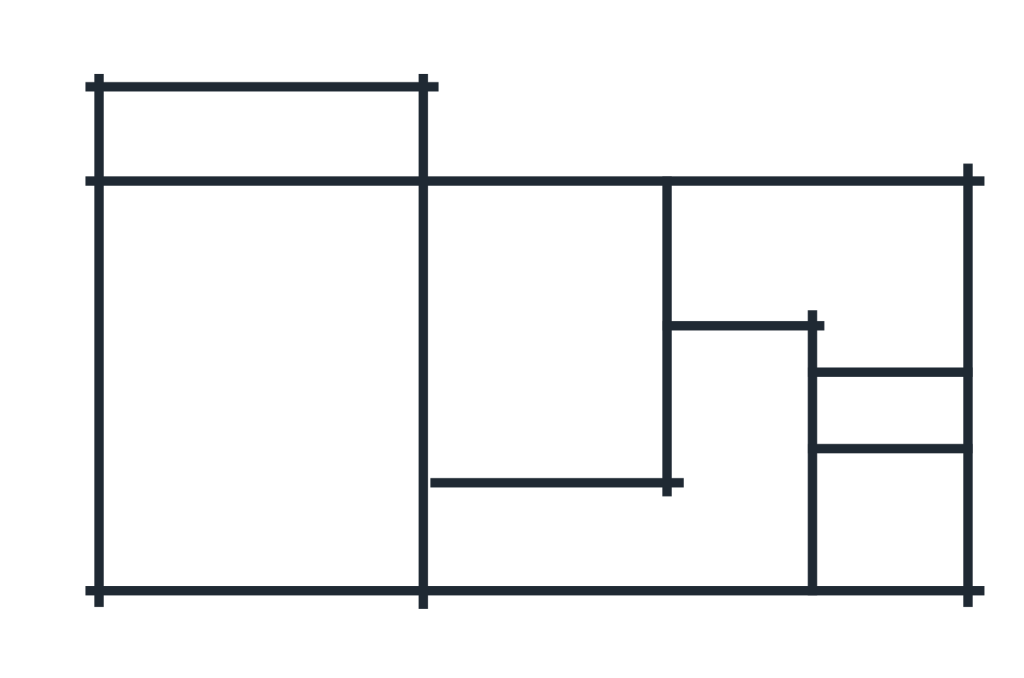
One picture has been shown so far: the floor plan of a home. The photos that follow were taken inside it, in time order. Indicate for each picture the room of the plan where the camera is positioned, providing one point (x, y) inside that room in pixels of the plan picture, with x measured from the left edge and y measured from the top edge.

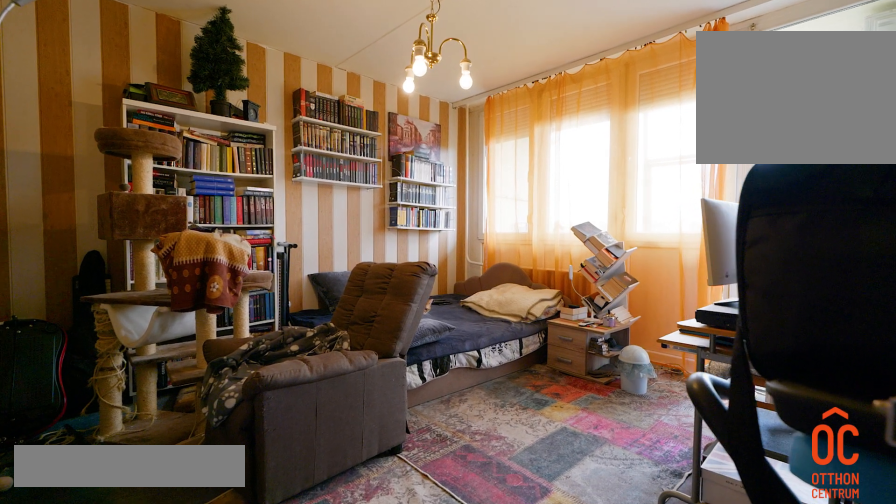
(254, 411)
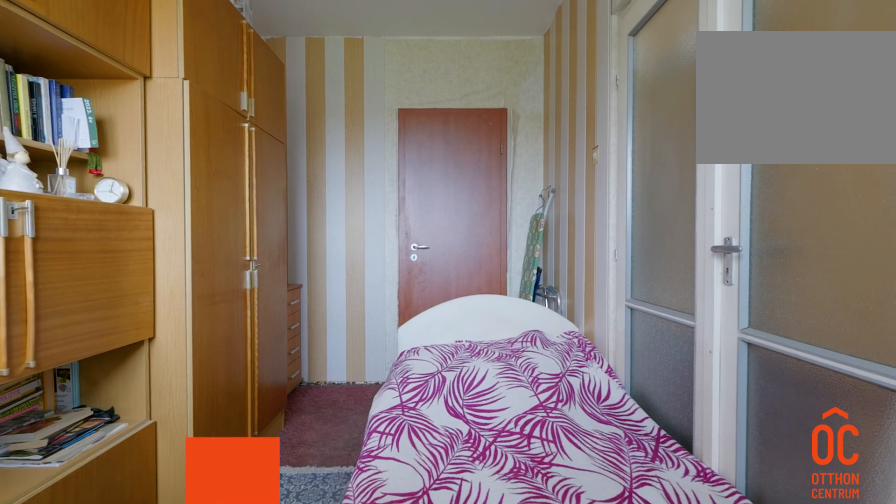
(550, 341)
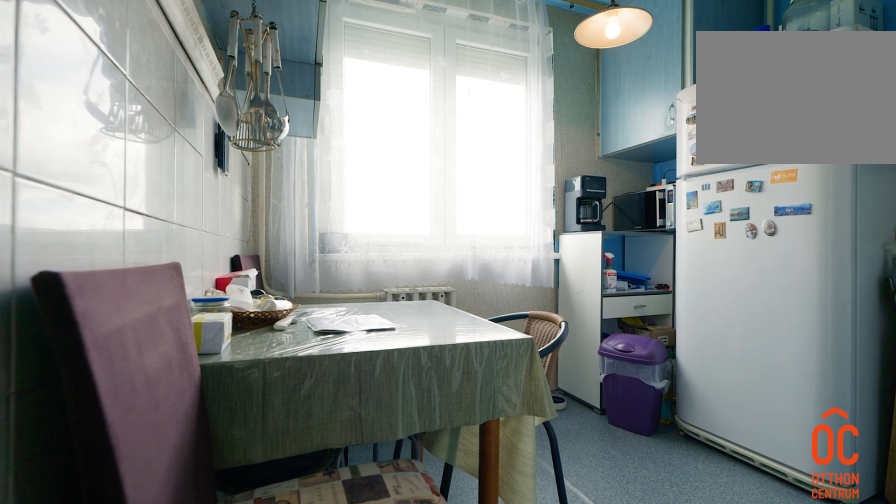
(742, 254)
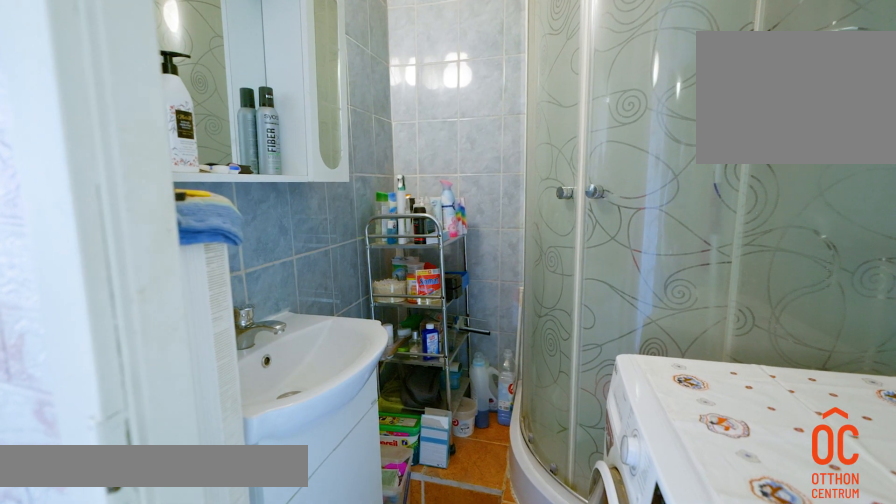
(906, 536)
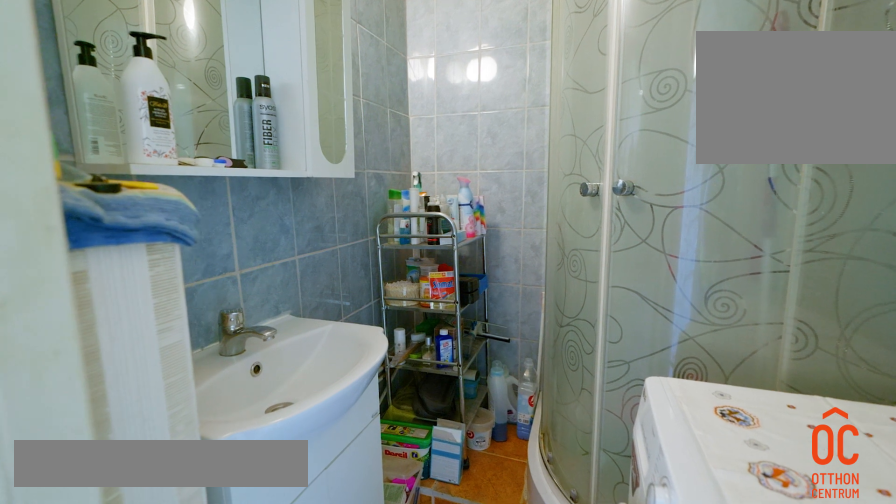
(906, 536)
